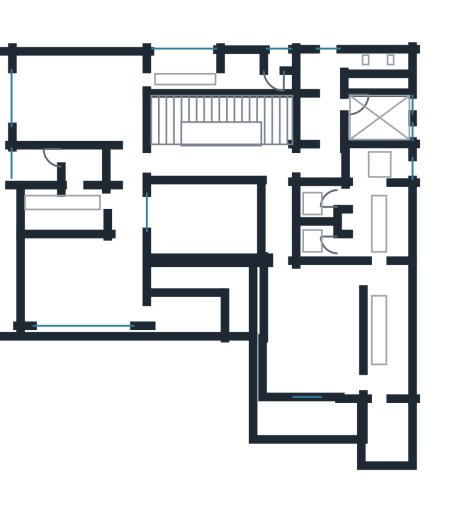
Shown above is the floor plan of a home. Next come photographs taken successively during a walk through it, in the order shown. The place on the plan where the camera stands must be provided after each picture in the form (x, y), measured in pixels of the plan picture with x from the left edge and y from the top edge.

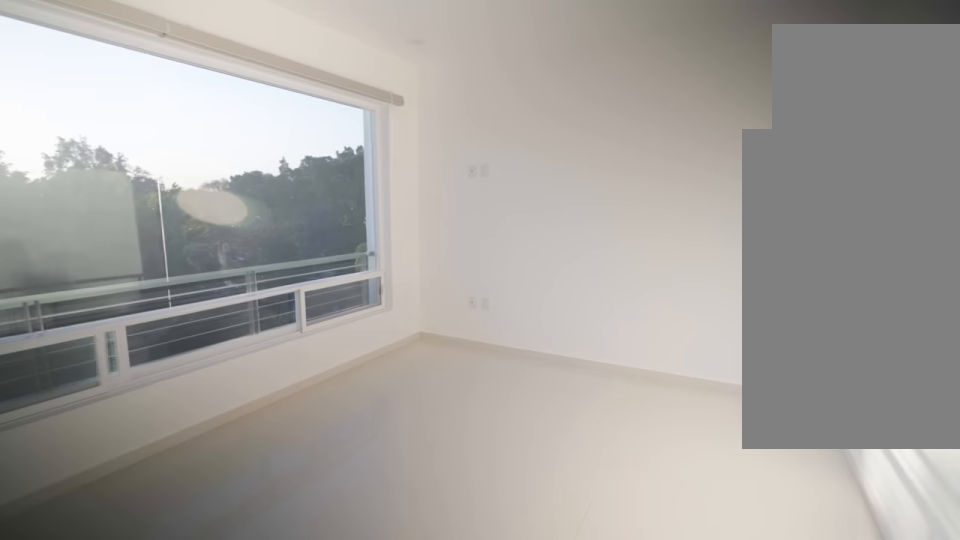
(126, 239)
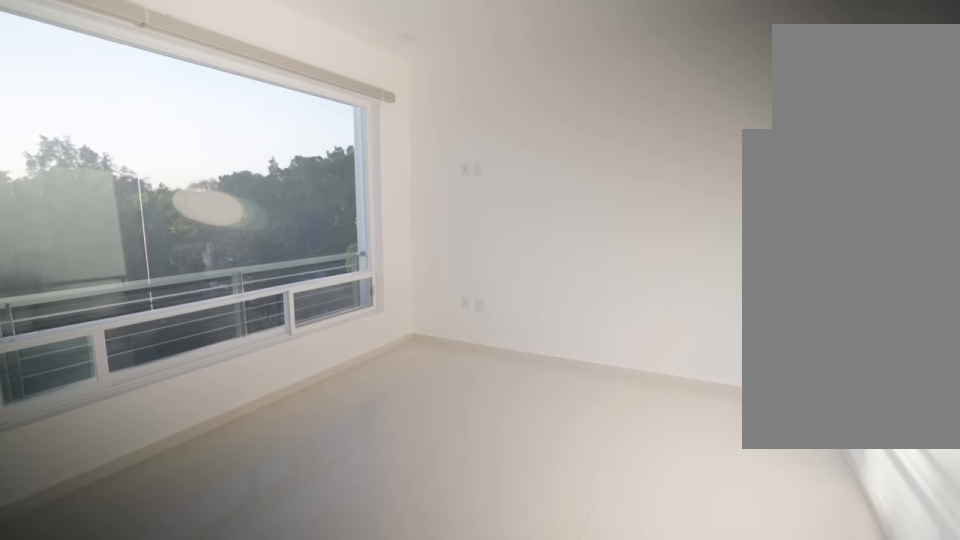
(126, 239)
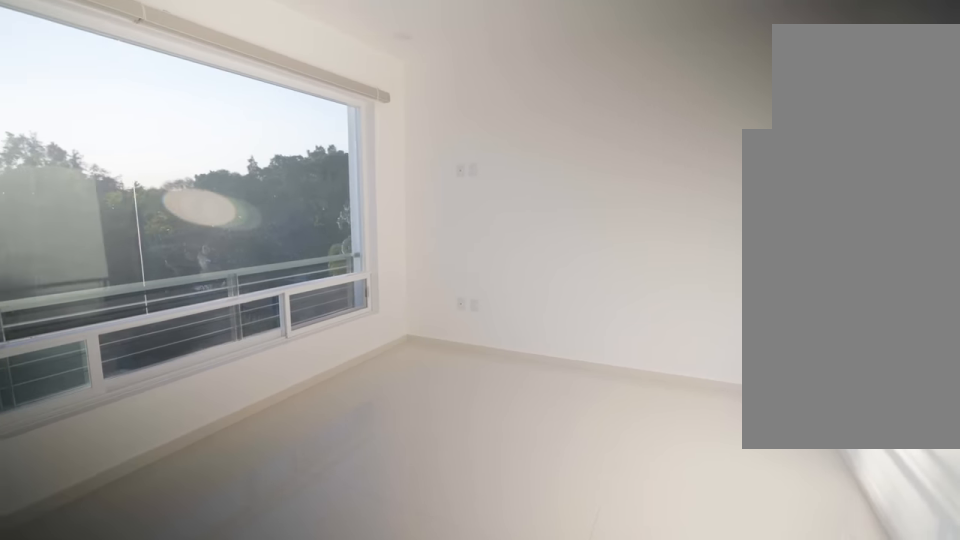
(126, 239)
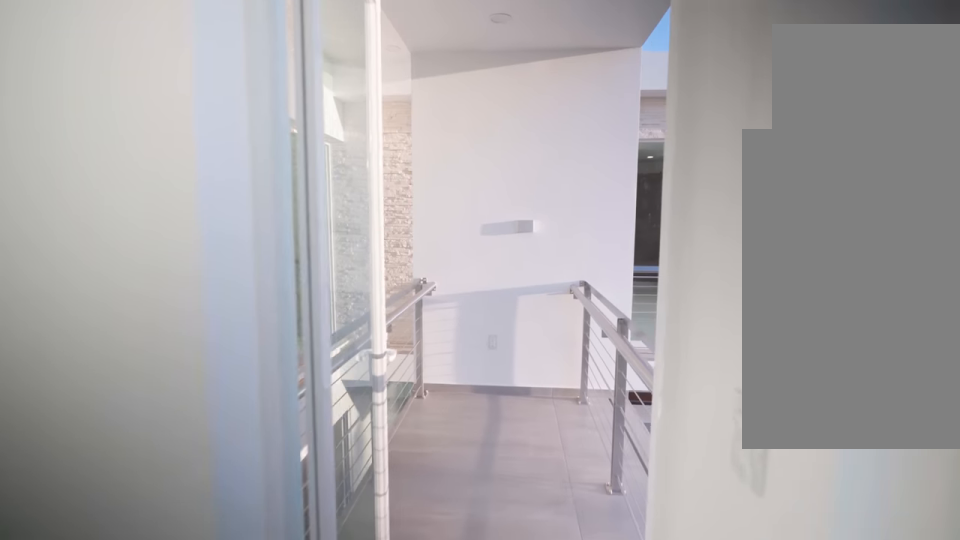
(152, 309)
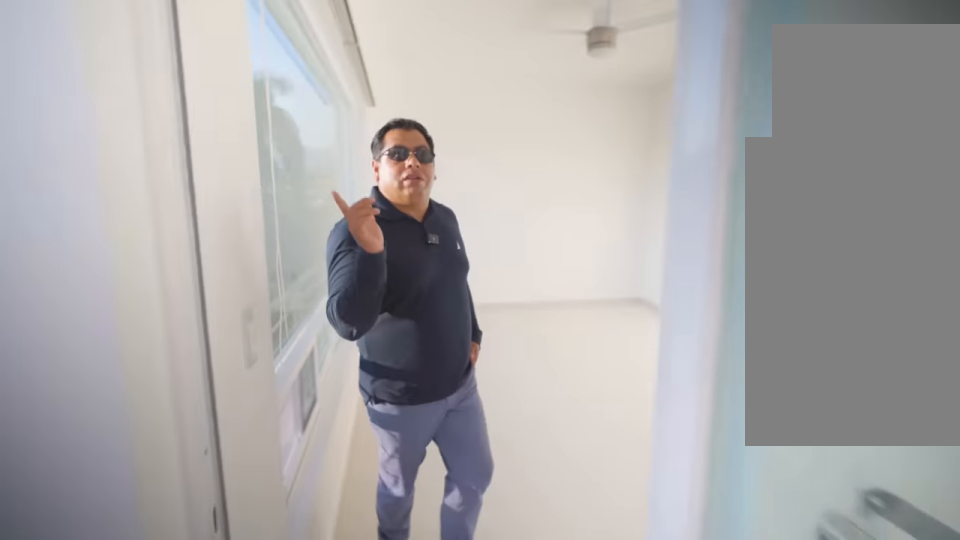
(148, 312)
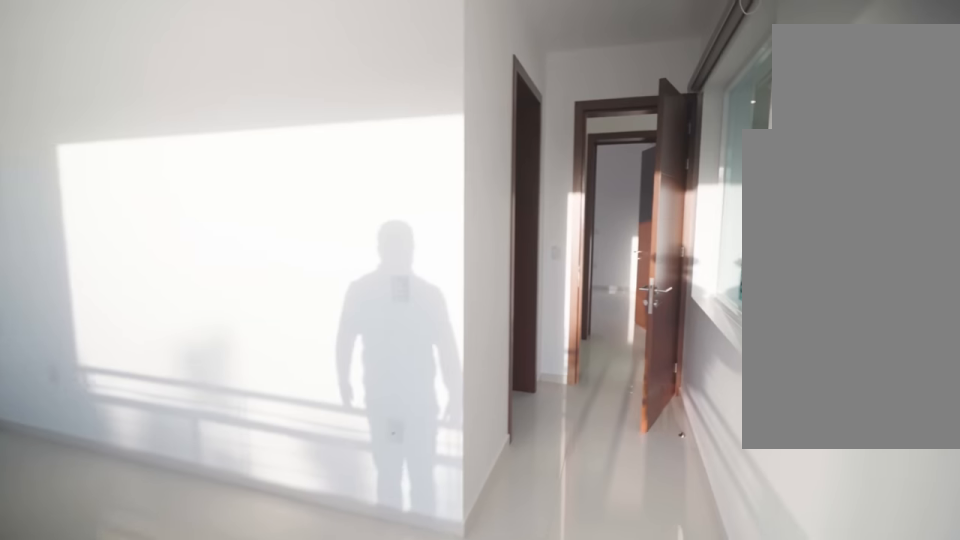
(124, 268)
